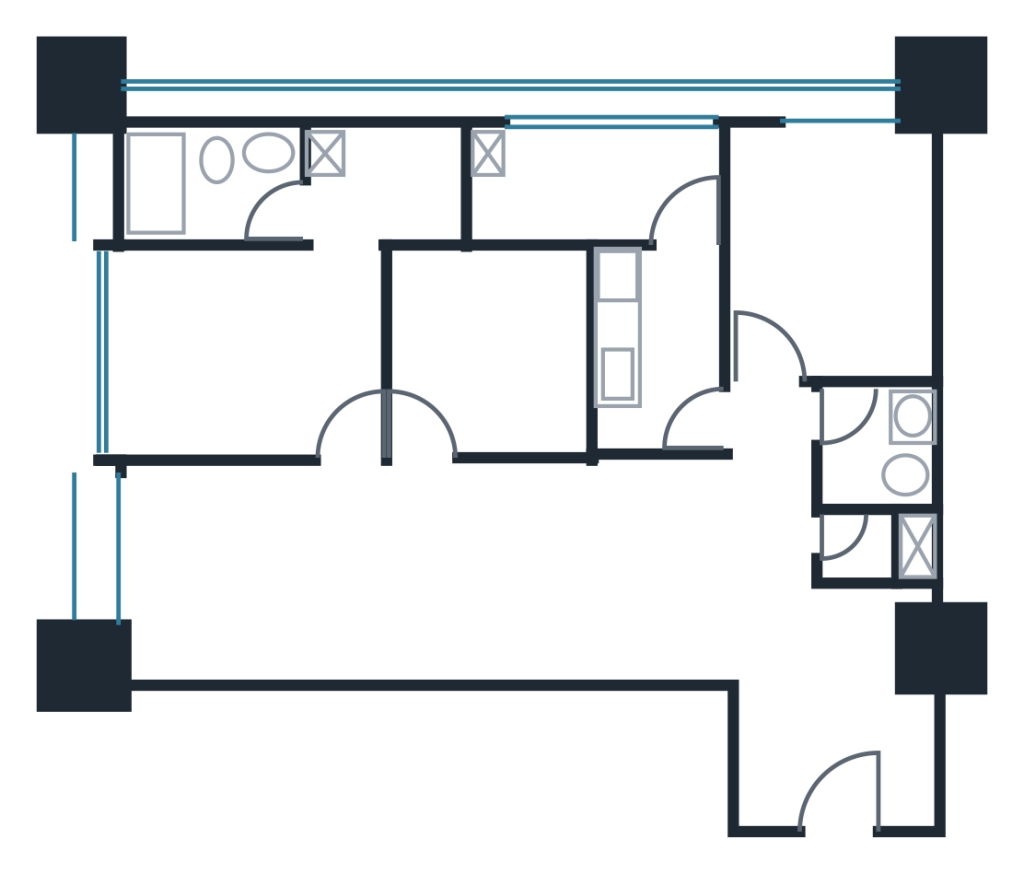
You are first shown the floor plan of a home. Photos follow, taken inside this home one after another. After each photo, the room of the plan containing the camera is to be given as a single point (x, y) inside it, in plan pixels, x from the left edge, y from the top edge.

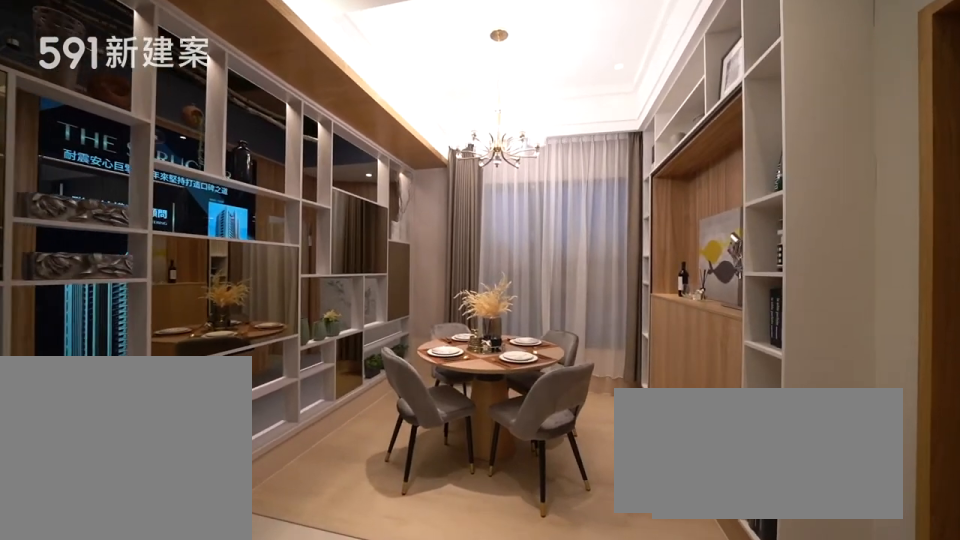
(215, 571)
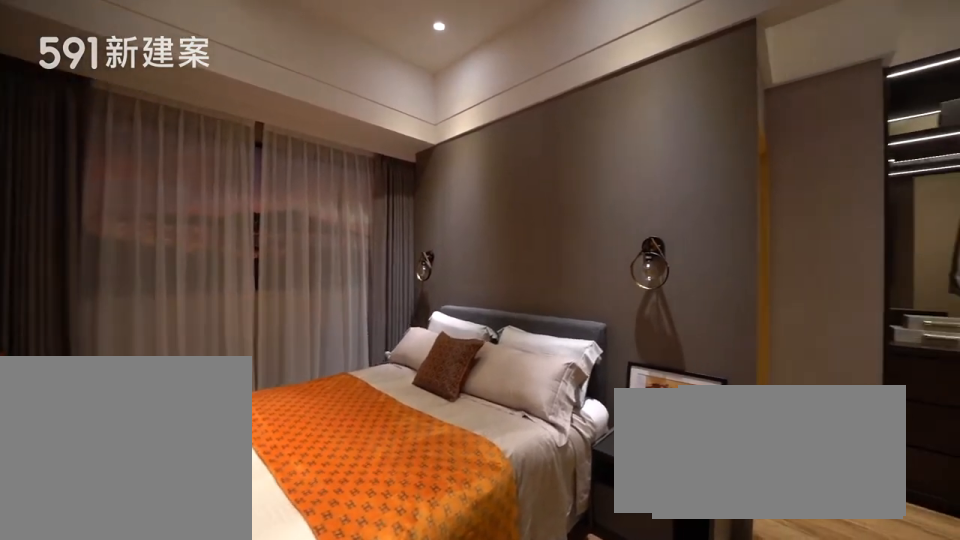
(277, 308)
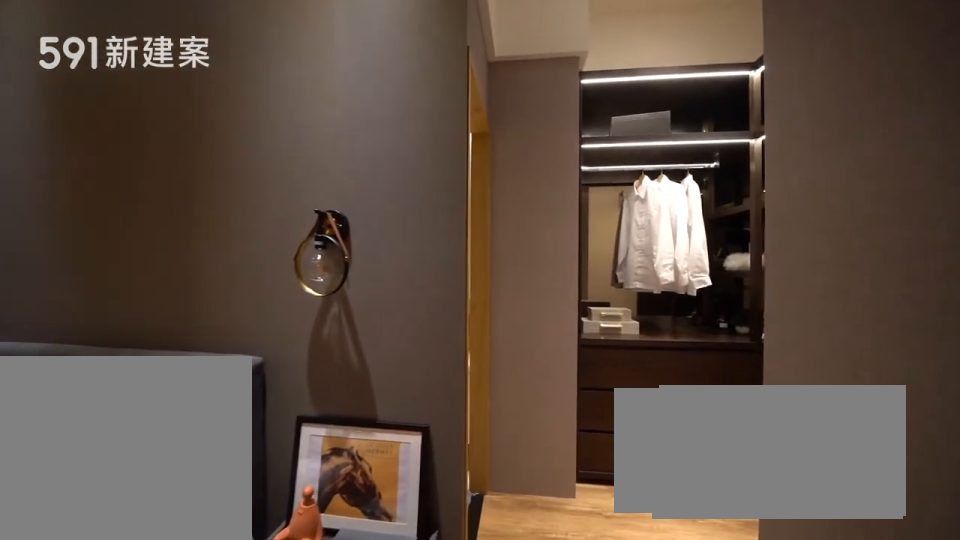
(277, 308)
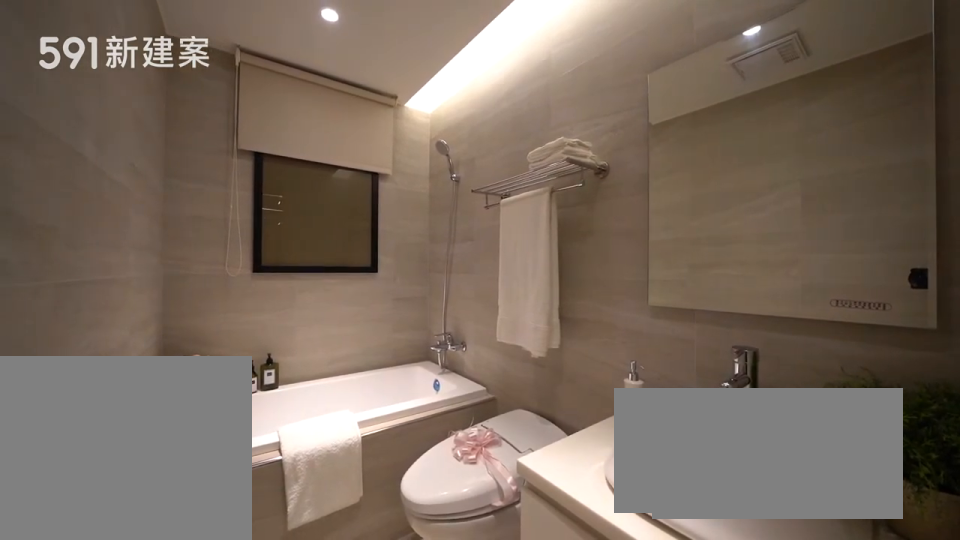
(208, 182)
